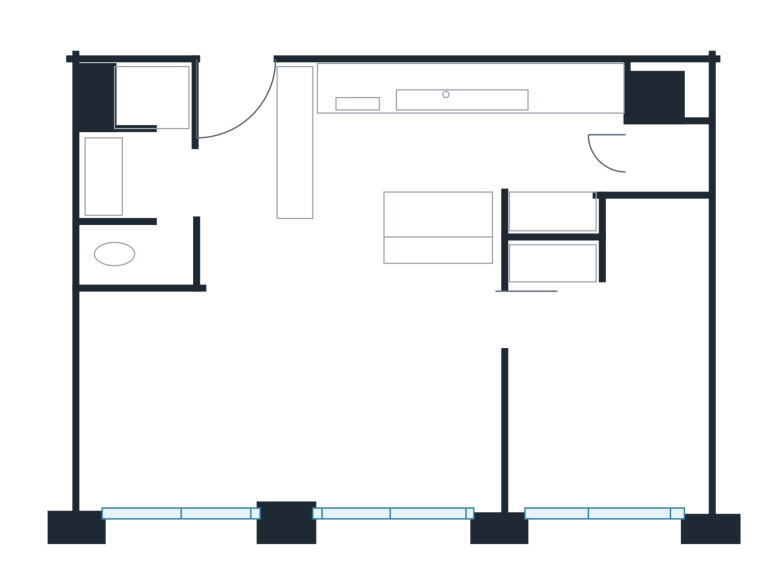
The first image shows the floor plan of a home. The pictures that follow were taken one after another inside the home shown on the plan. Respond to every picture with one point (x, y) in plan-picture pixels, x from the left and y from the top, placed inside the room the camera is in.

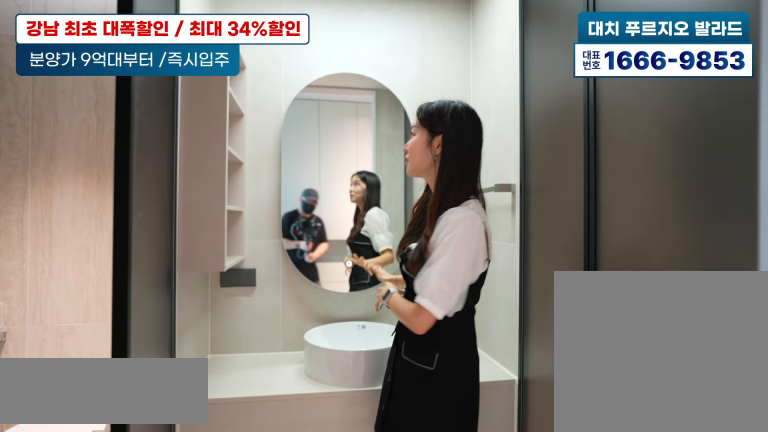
(152, 161)
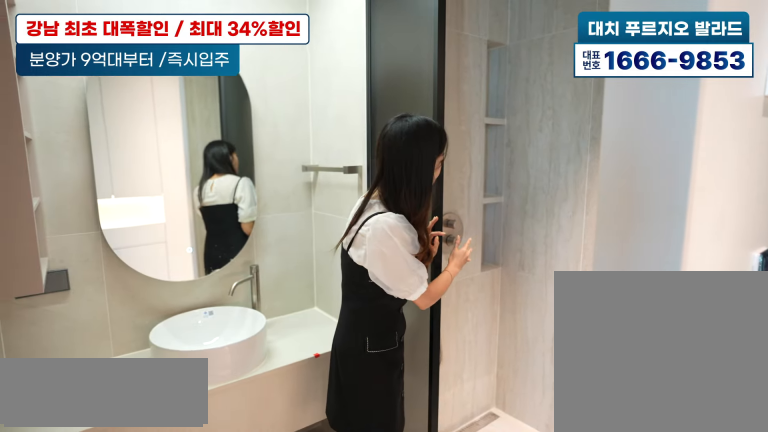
(153, 162)
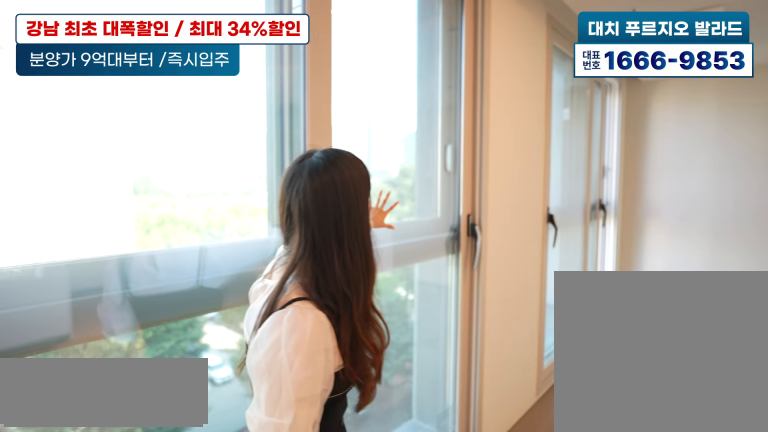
(260, 370)
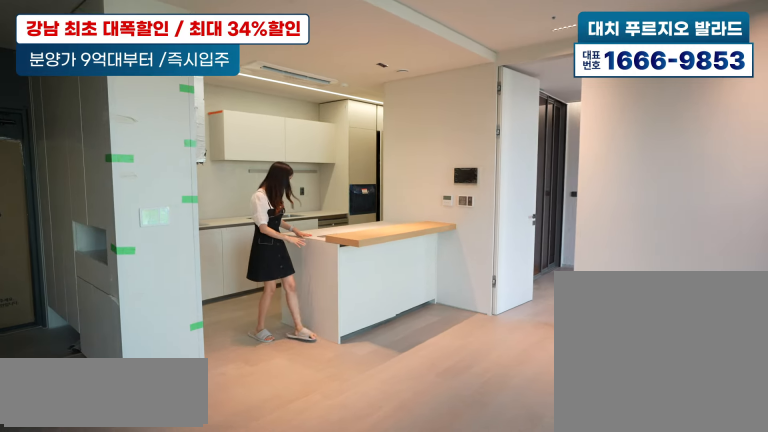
(488, 140)
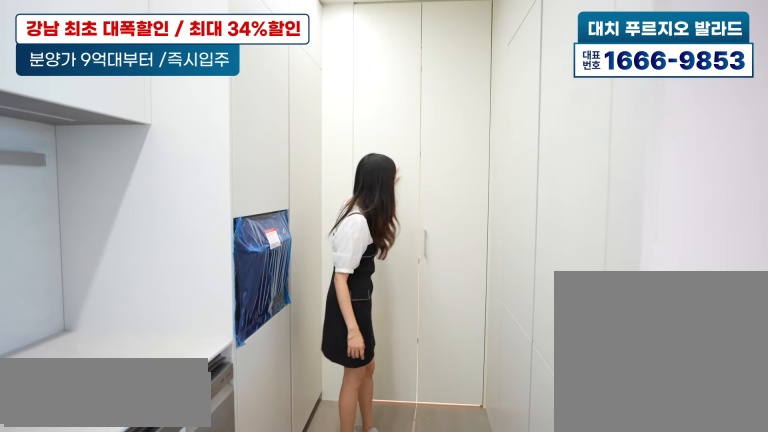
(488, 141)
